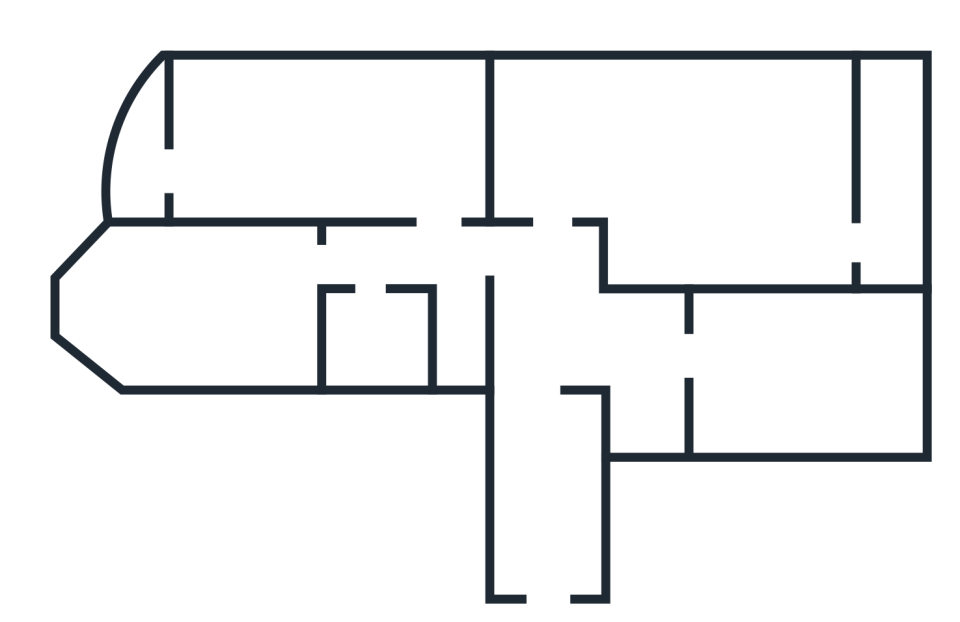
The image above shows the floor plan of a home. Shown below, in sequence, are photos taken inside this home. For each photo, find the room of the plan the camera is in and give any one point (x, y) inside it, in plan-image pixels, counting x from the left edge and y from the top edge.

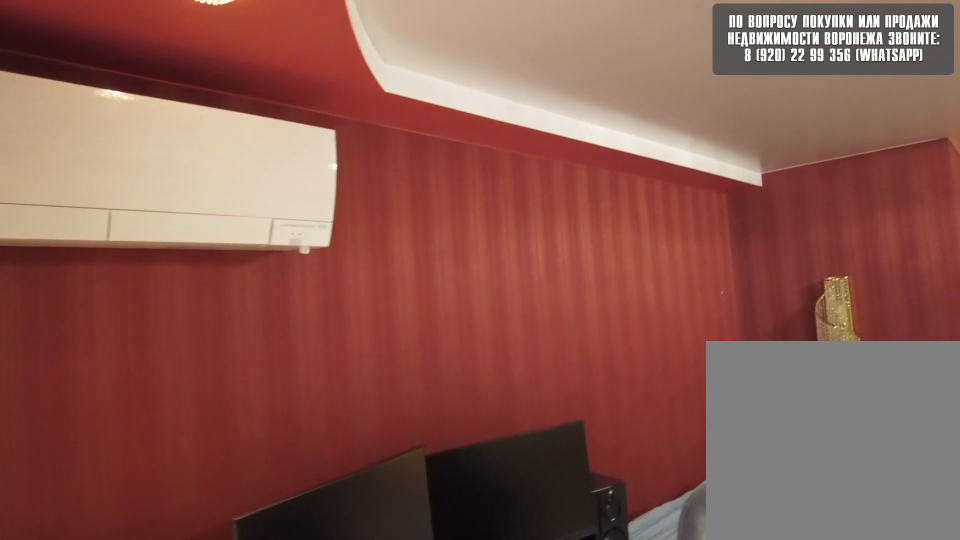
(625, 156)
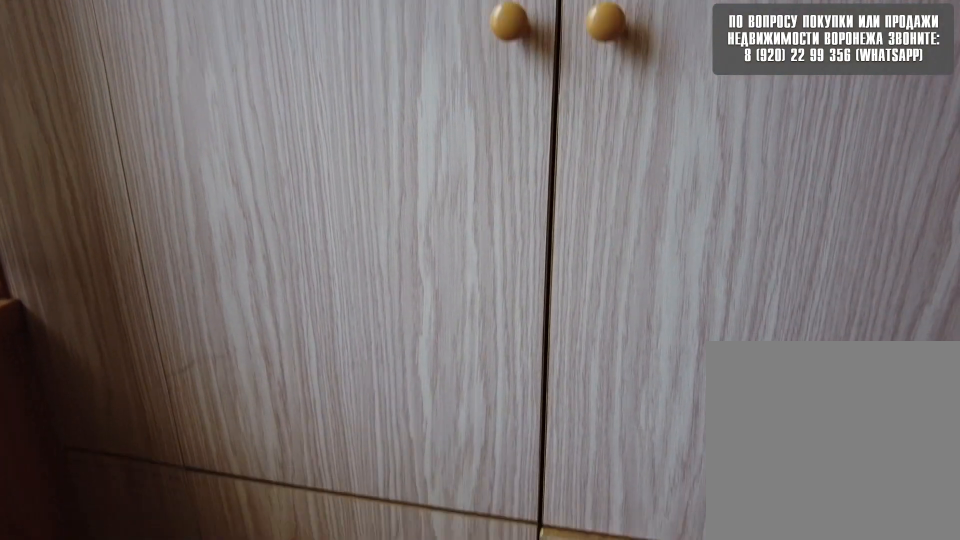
(911, 234)
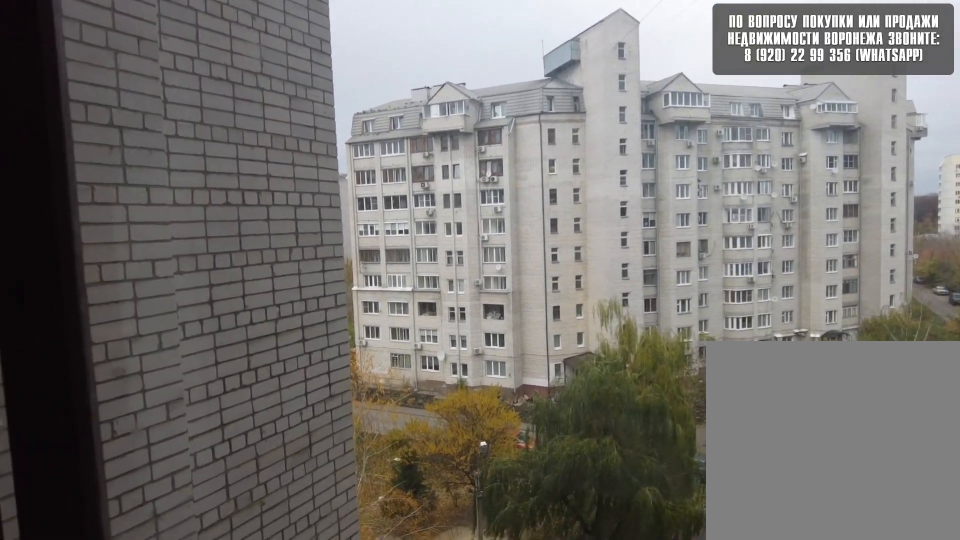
(911, 234)
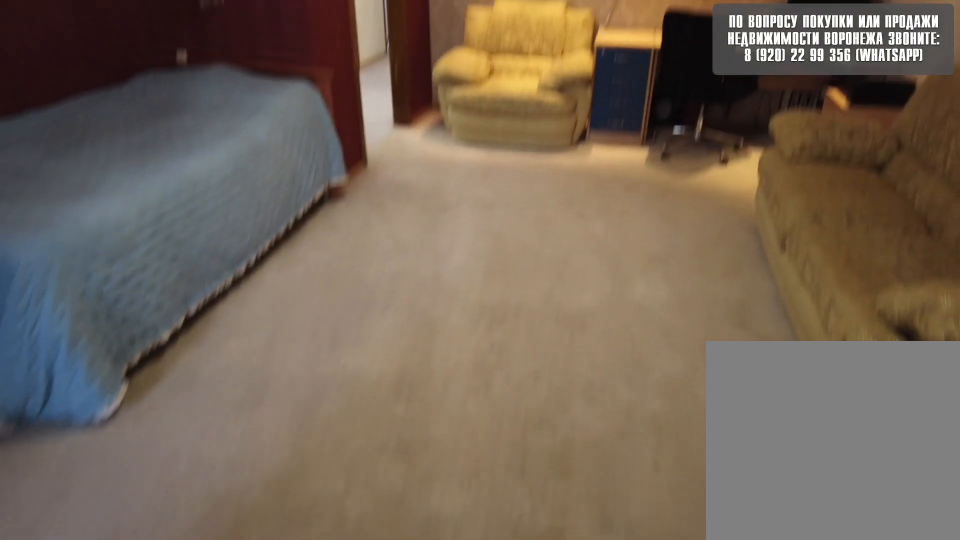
(757, 228)
